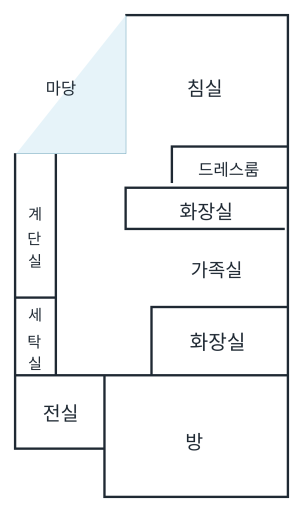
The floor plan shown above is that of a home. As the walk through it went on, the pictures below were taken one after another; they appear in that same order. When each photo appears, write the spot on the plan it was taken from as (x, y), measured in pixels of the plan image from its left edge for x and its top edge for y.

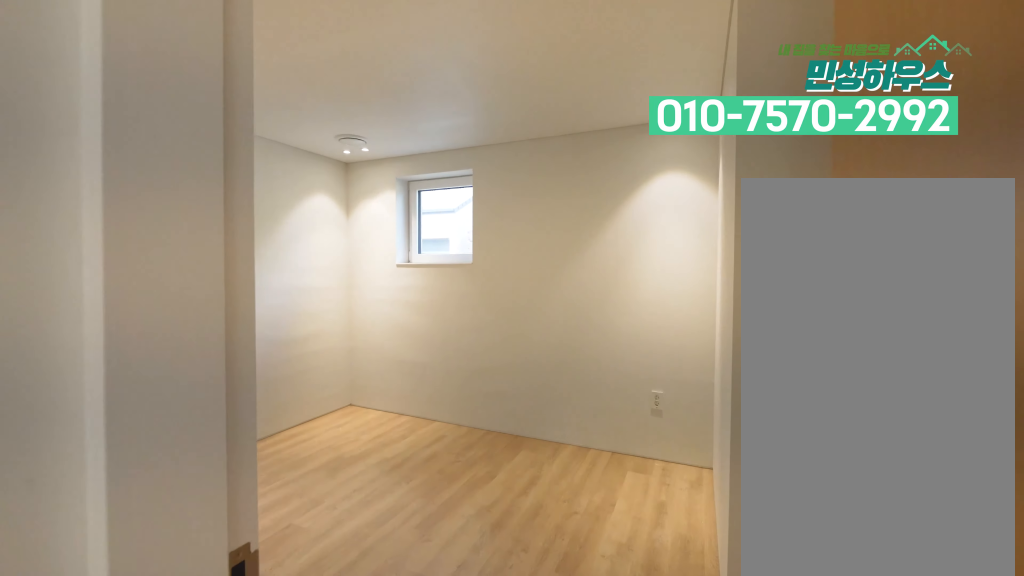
(130, 399)
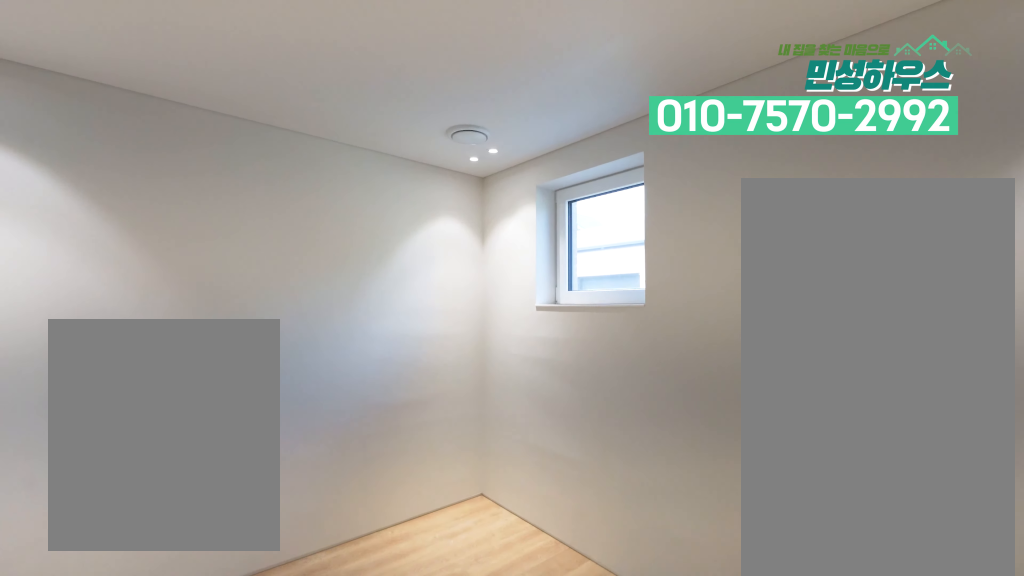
(170, 444)
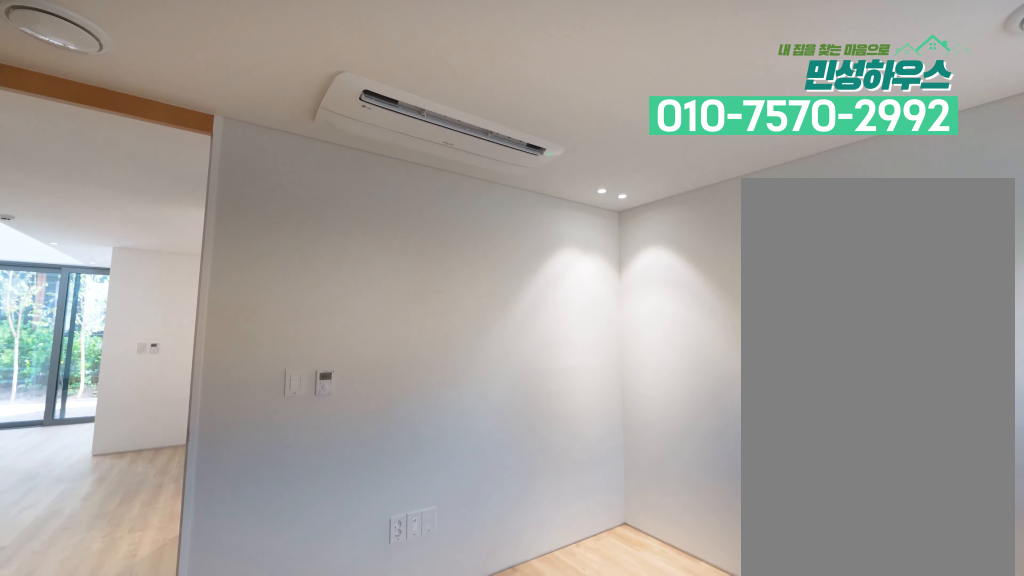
(163, 481)
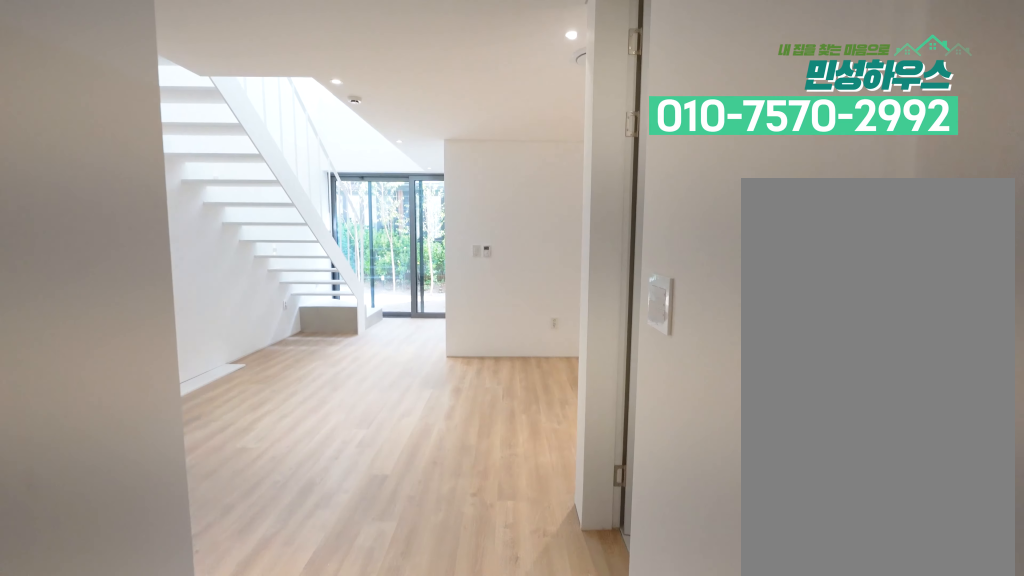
(141, 393)
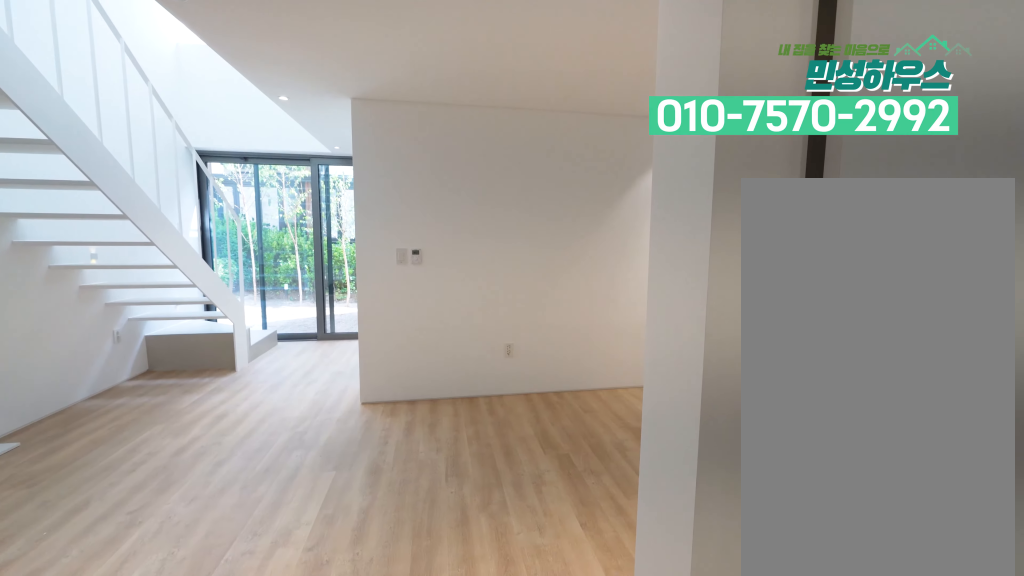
(130, 355)
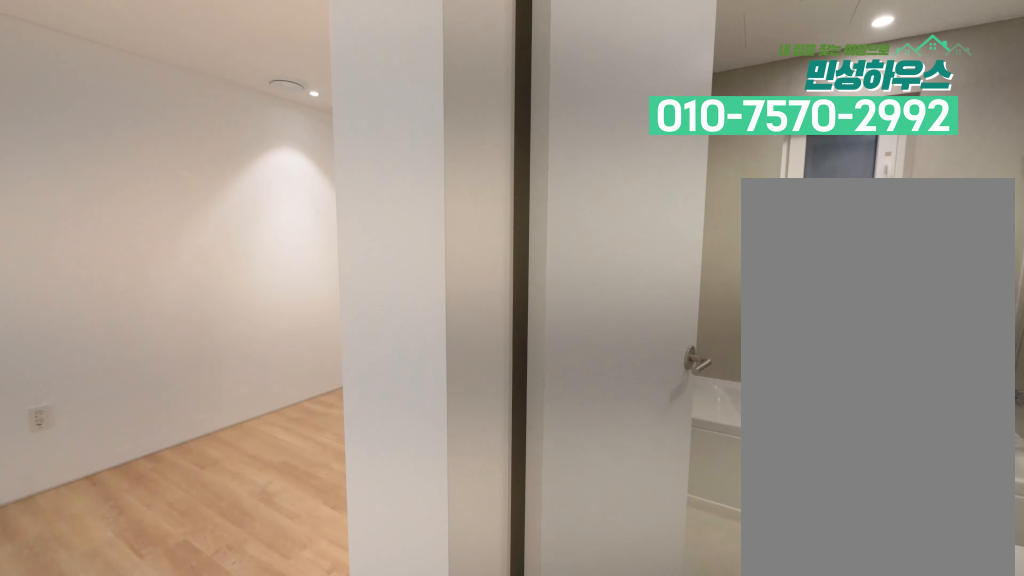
(130, 355)
